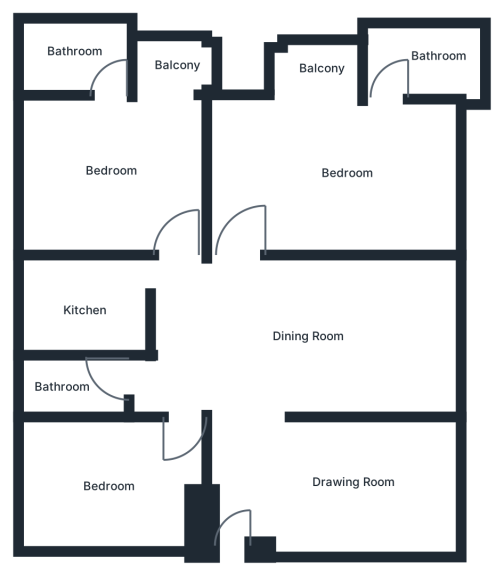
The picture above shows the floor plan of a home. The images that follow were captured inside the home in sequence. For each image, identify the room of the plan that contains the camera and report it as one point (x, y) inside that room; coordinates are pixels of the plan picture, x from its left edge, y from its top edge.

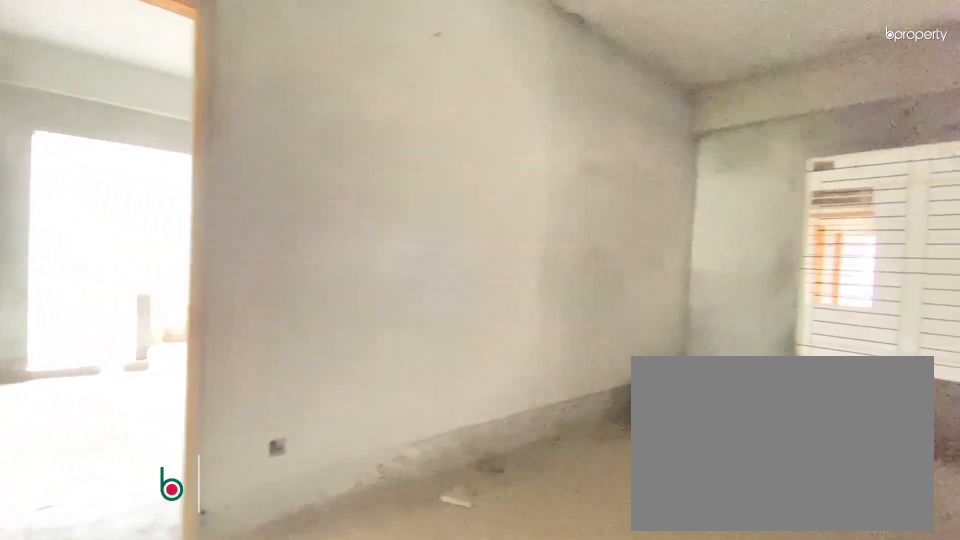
(266, 329)
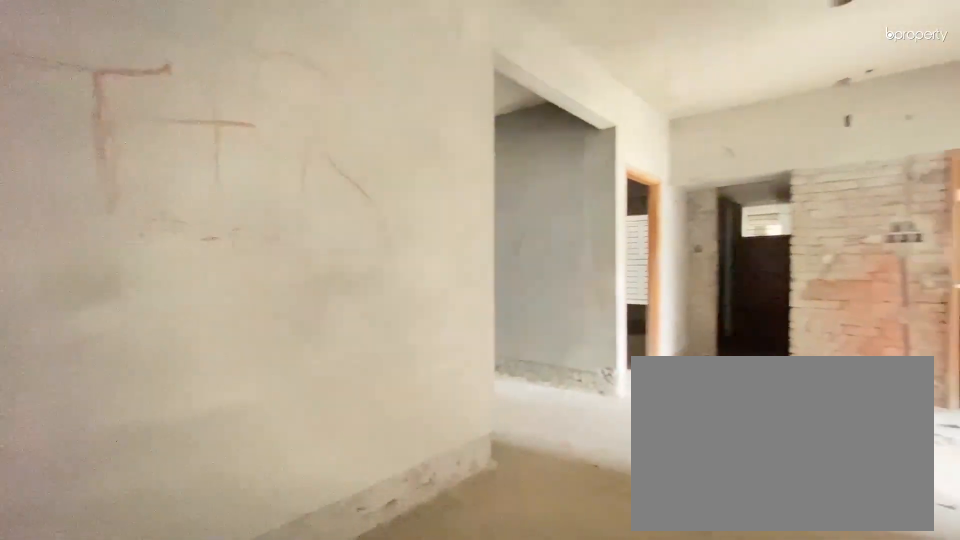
(266, 329)
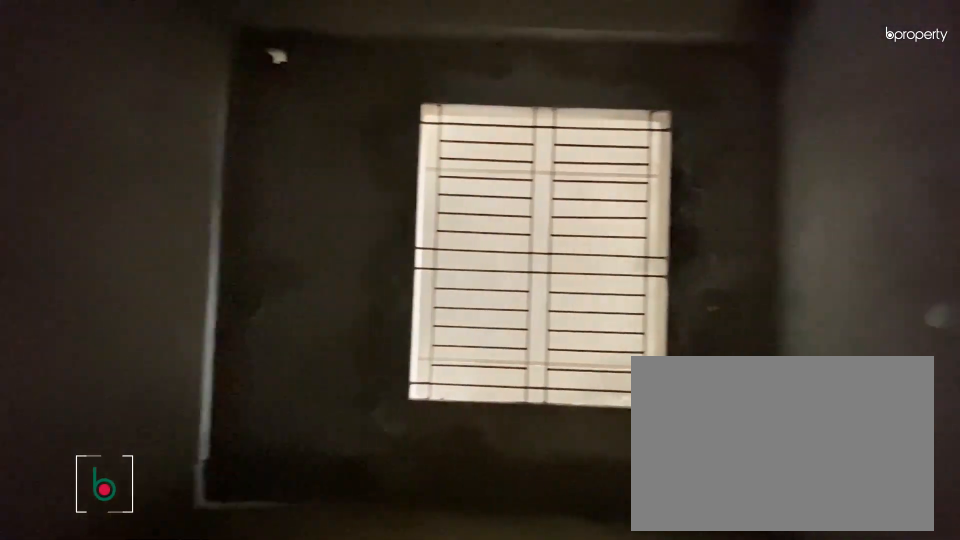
(136, 466)
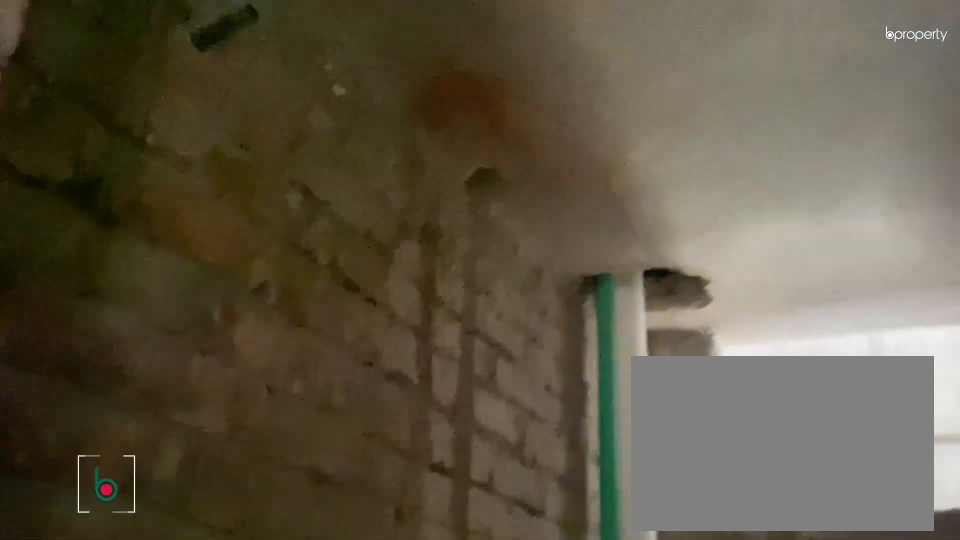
(73, 387)
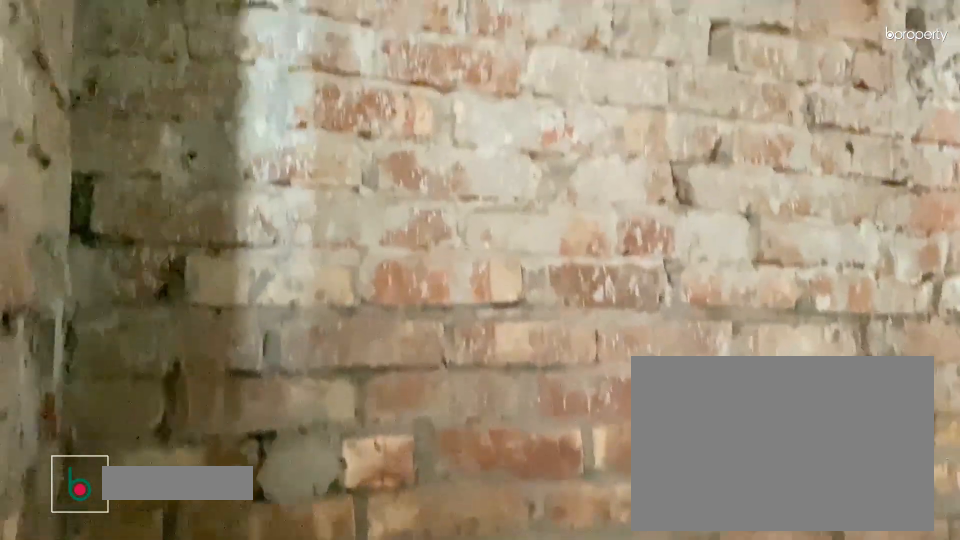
(92, 313)
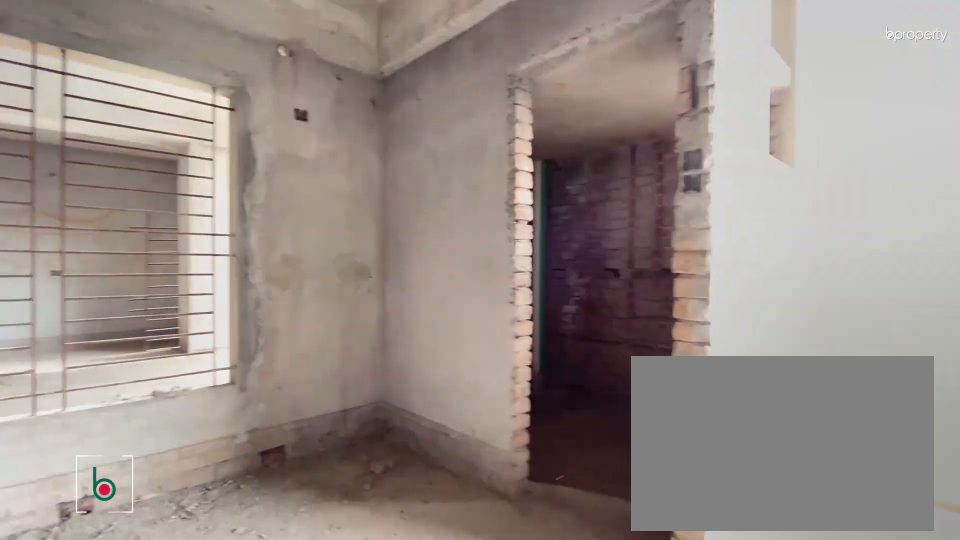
(113, 163)
